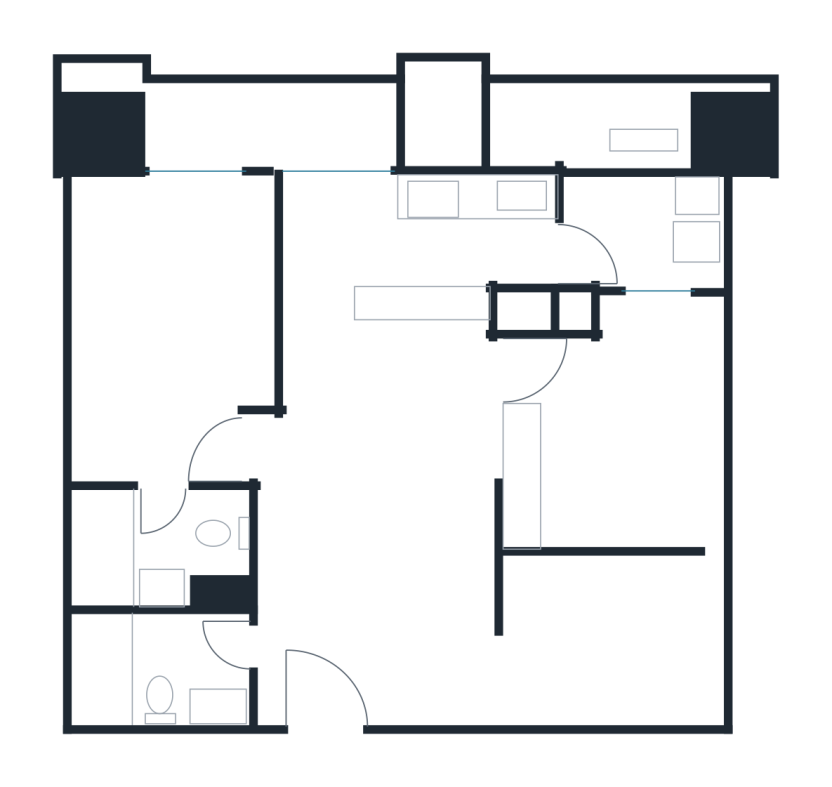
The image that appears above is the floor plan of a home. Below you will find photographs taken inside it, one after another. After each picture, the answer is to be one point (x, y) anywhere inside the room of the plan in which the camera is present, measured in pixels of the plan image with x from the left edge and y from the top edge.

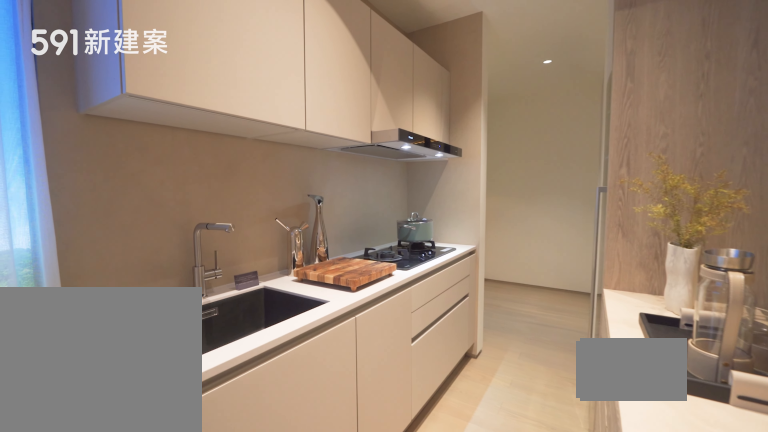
(481, 239)
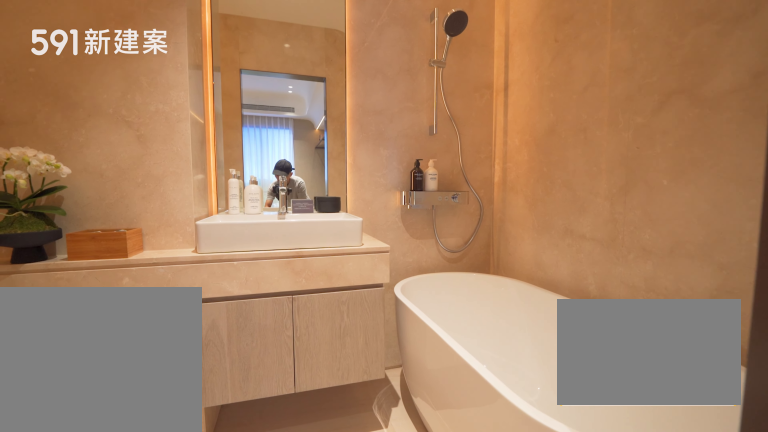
(163, 549)
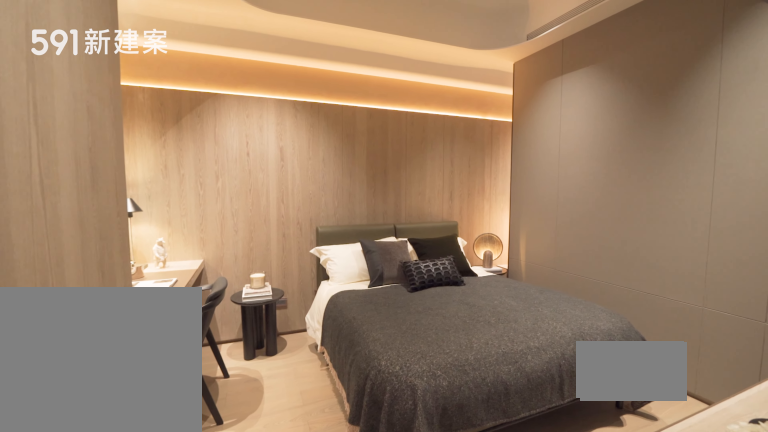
(620, 433)
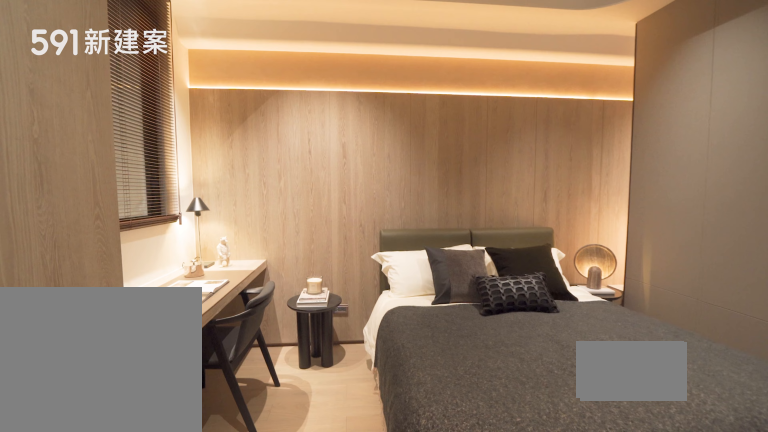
(620, 433)
